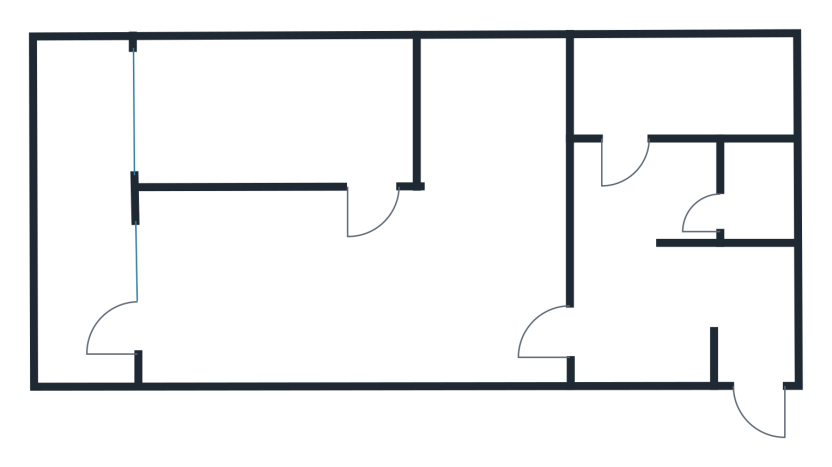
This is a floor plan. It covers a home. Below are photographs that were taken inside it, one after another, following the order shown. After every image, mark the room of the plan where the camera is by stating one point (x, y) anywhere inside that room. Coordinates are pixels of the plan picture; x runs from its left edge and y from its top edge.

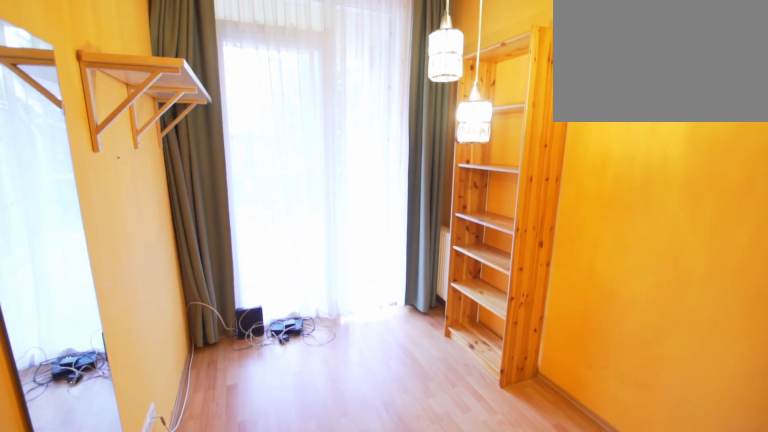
(280, 116)
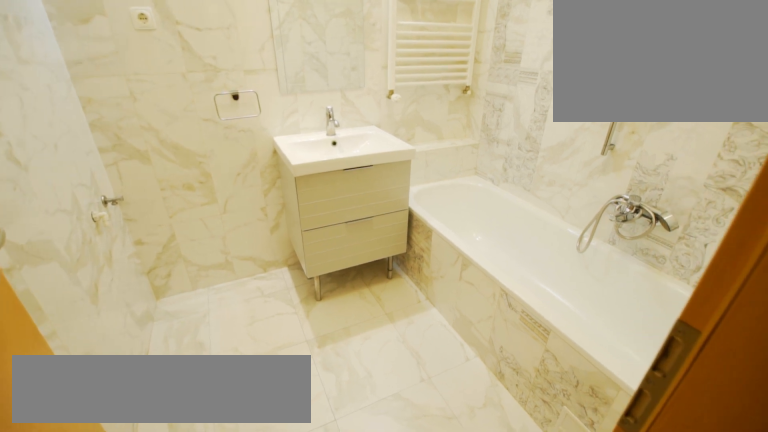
(673, 74)
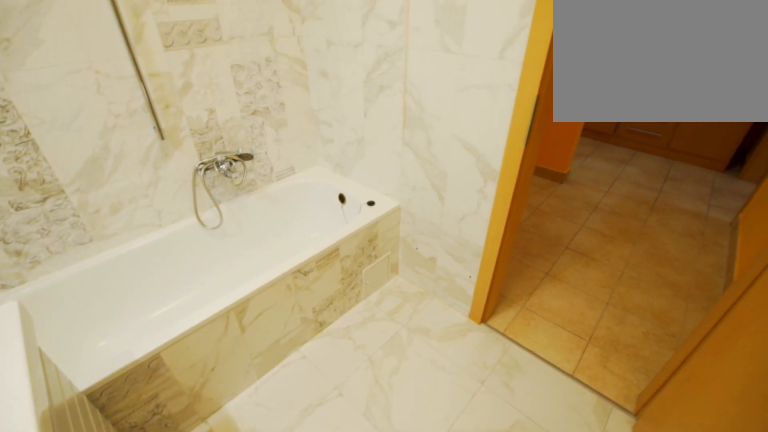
(672, 73)
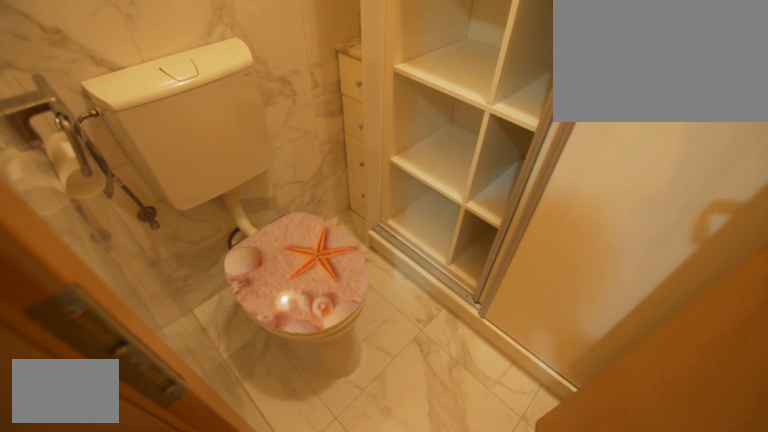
(756, 182)
